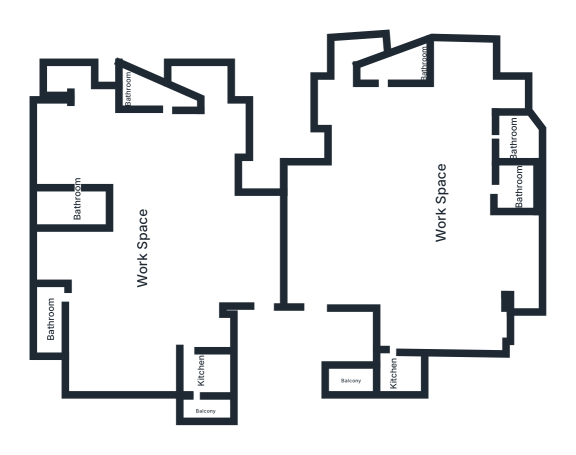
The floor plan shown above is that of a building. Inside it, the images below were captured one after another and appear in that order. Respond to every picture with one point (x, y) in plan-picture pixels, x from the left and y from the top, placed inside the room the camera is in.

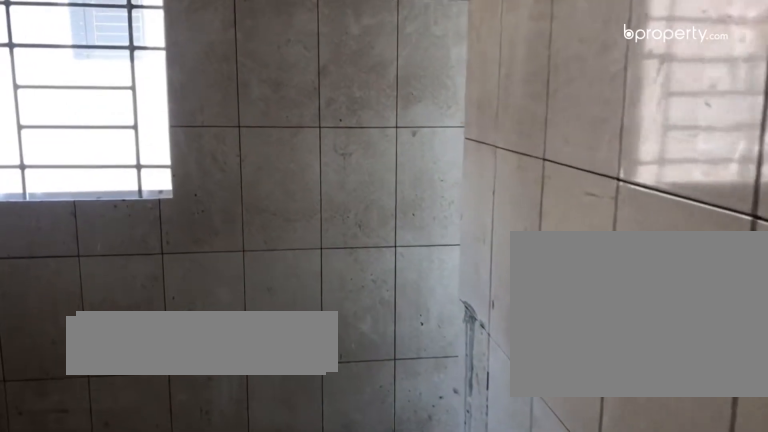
(395, 371)
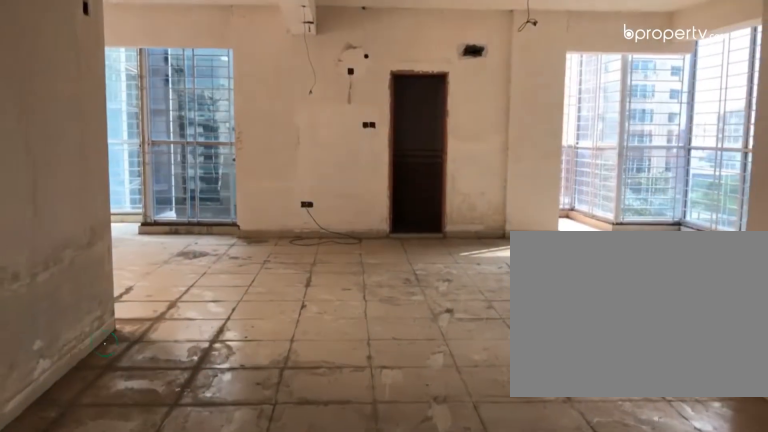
(169, 242)
